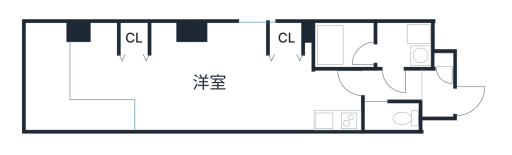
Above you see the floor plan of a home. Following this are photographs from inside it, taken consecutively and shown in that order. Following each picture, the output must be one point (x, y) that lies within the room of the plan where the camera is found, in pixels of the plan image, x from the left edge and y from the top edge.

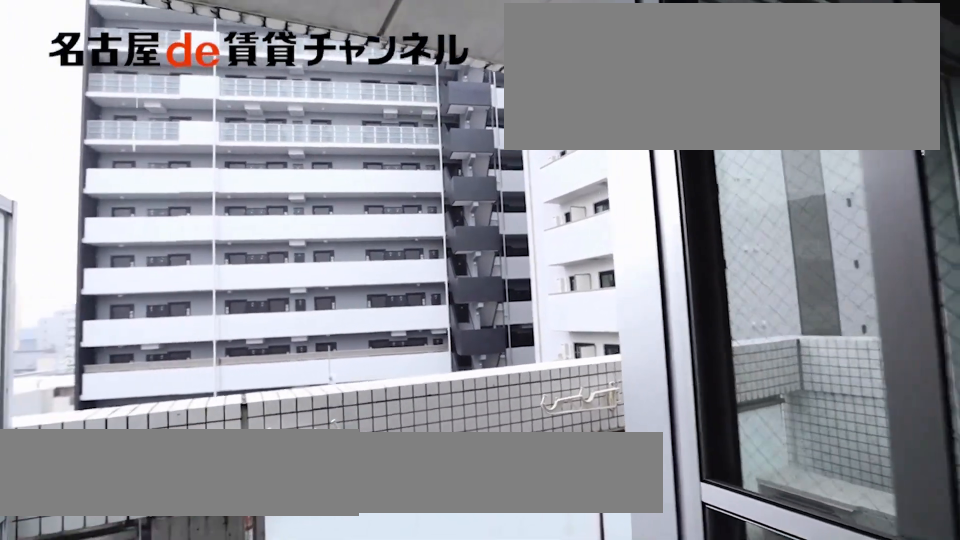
(67, 90)
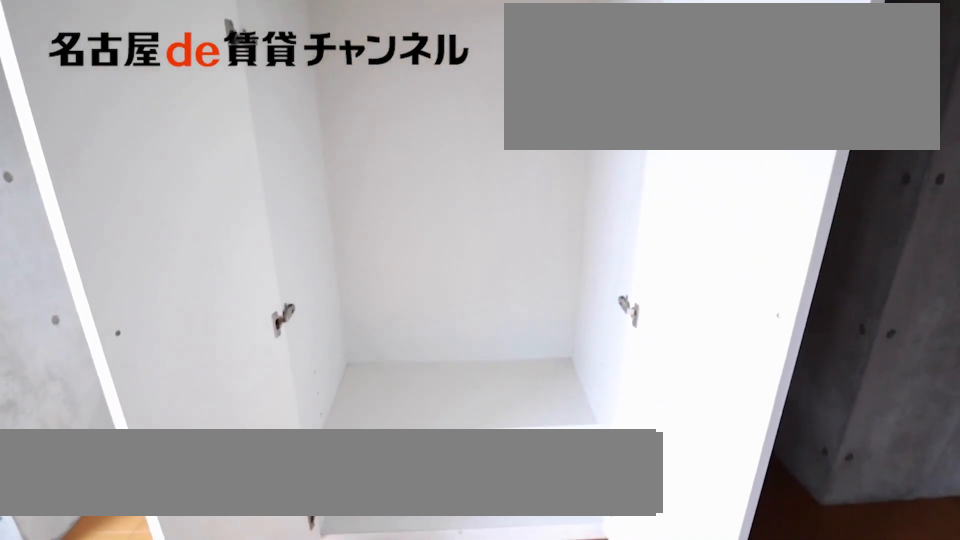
(132, 38)
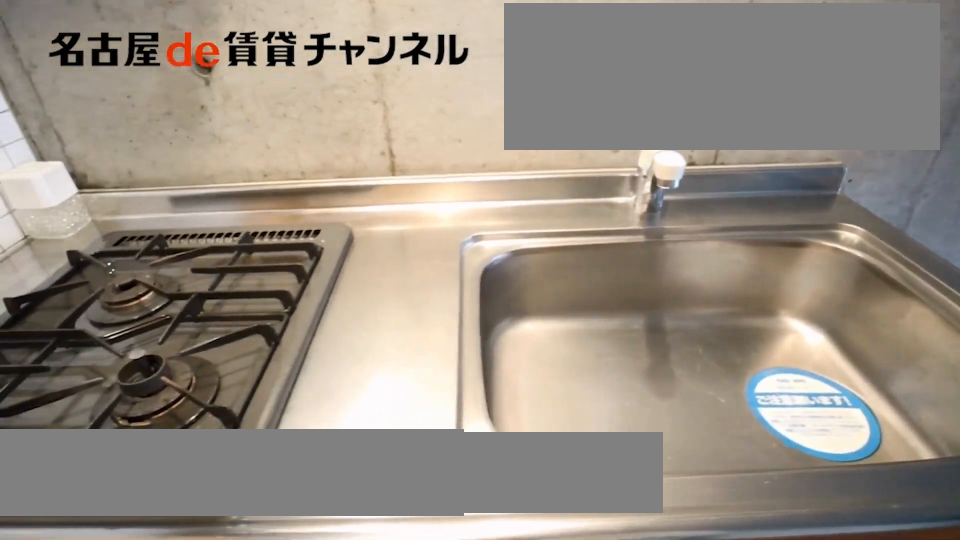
(338, 118)
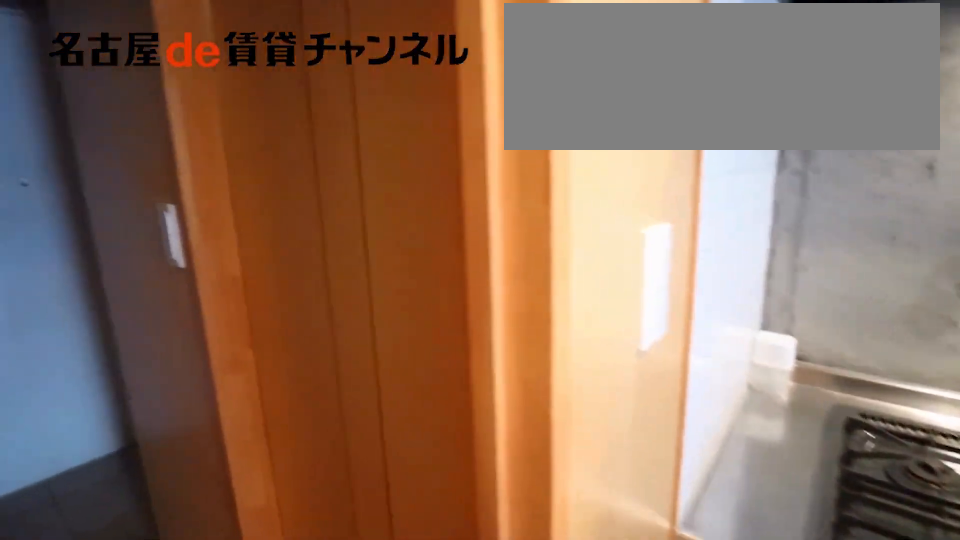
(338, 118)
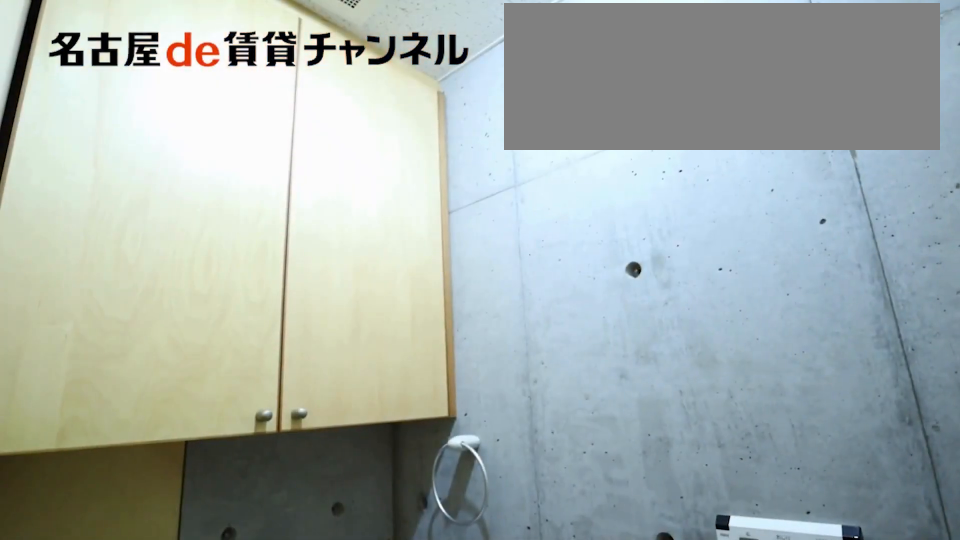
(392, 117)
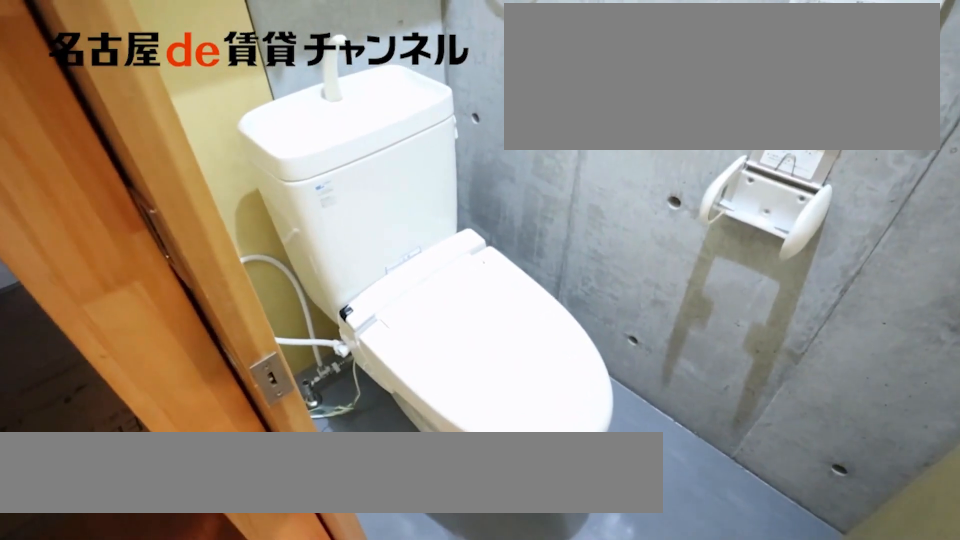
(392, 117)
